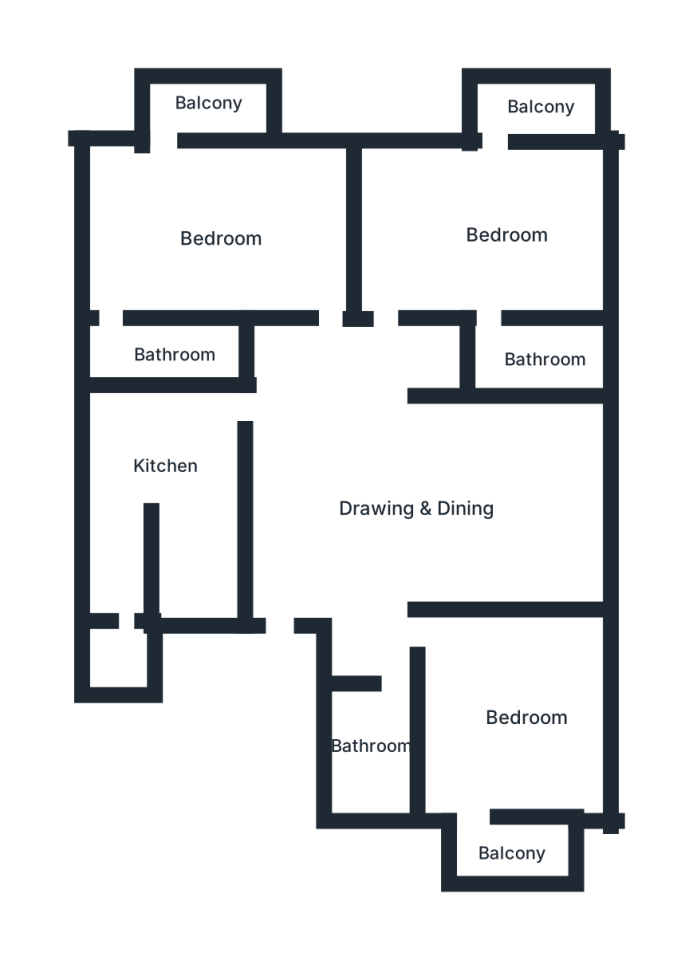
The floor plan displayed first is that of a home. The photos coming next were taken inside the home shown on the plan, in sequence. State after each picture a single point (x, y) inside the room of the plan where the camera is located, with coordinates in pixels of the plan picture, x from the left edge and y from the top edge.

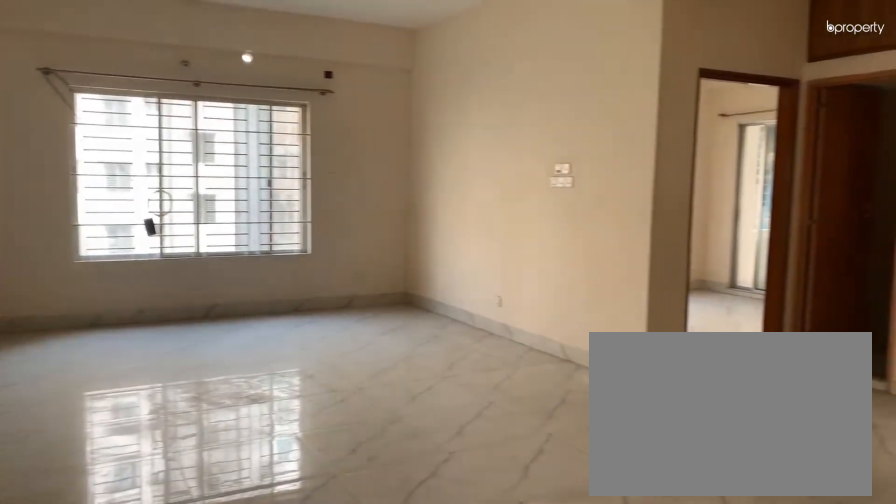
(415, 498)
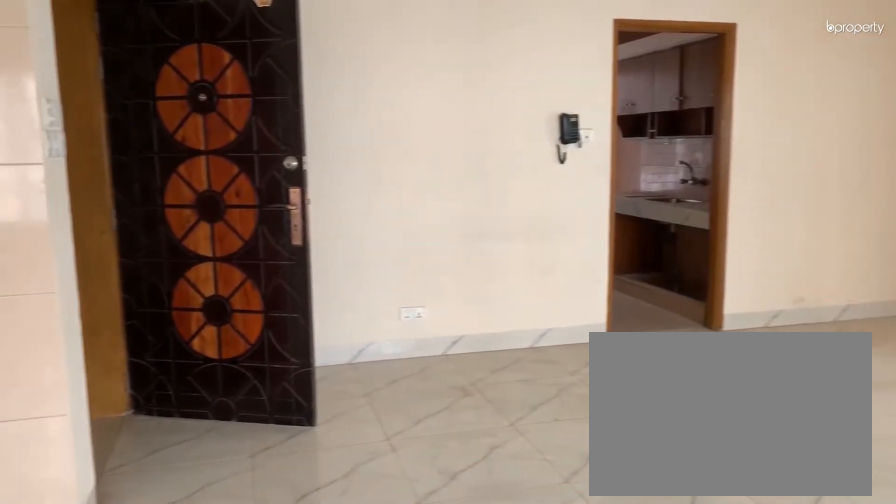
(420, 499)
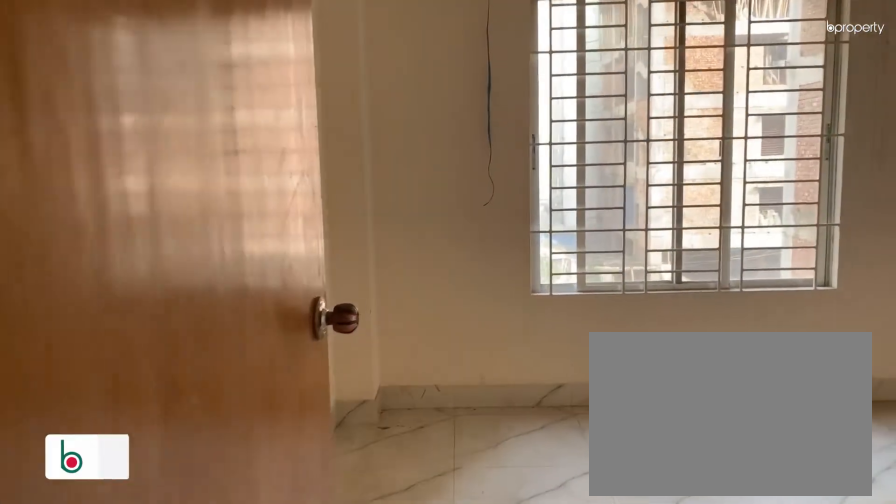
(512, 730)
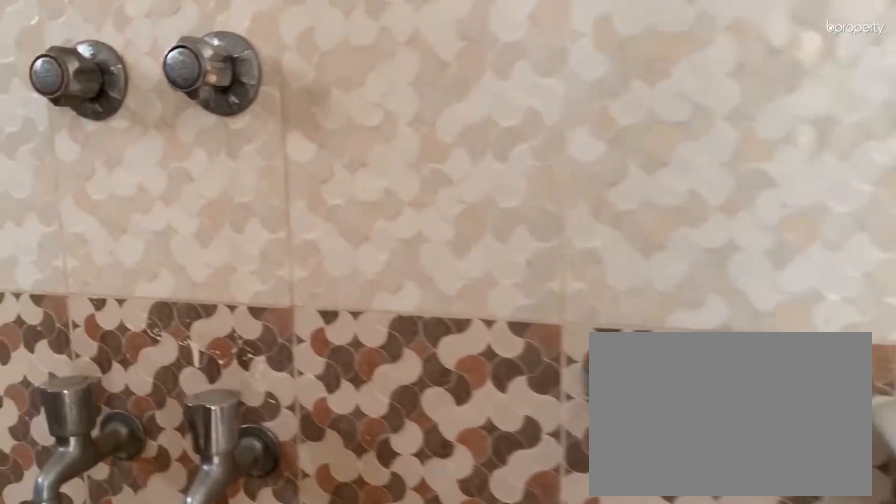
(542, 358)
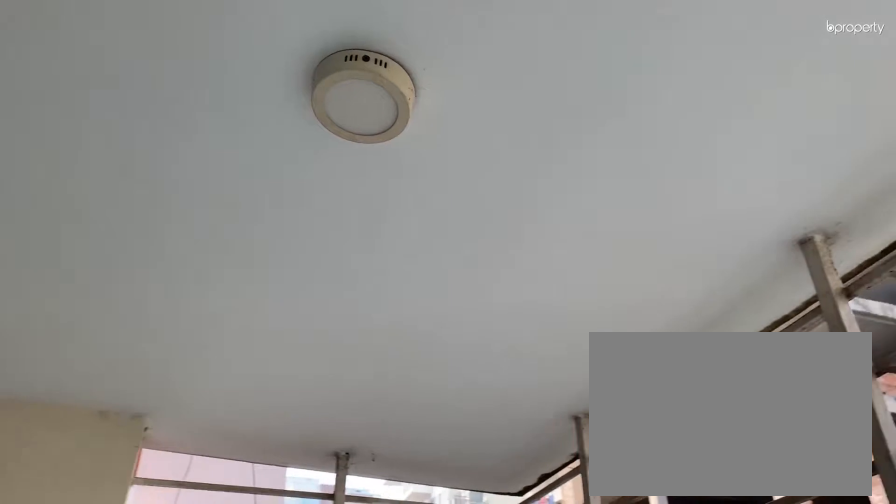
(532, 114)
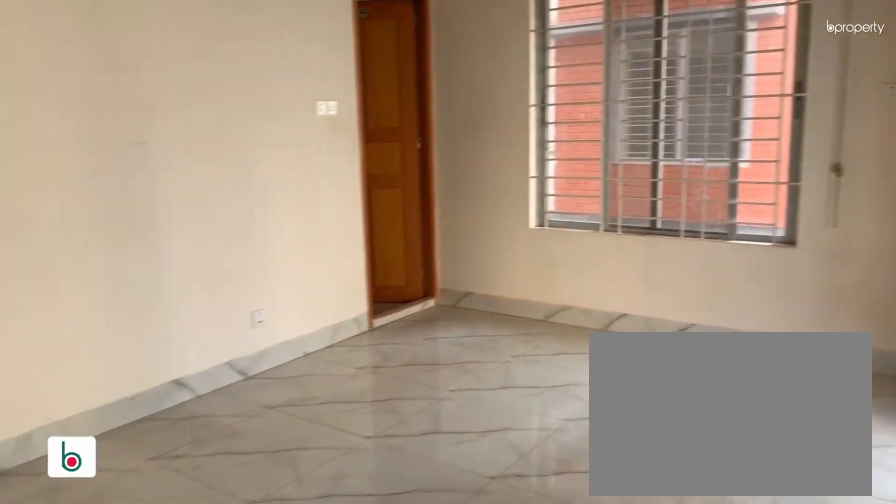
(220, 218)
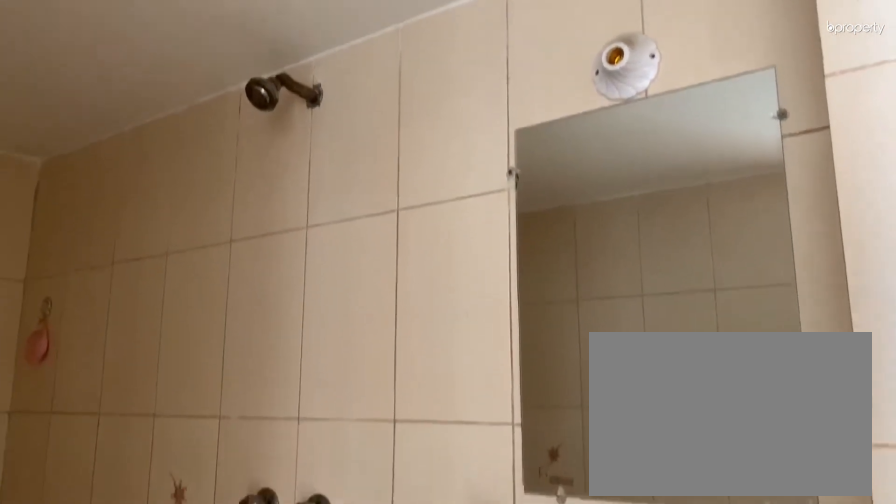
(191, 358)
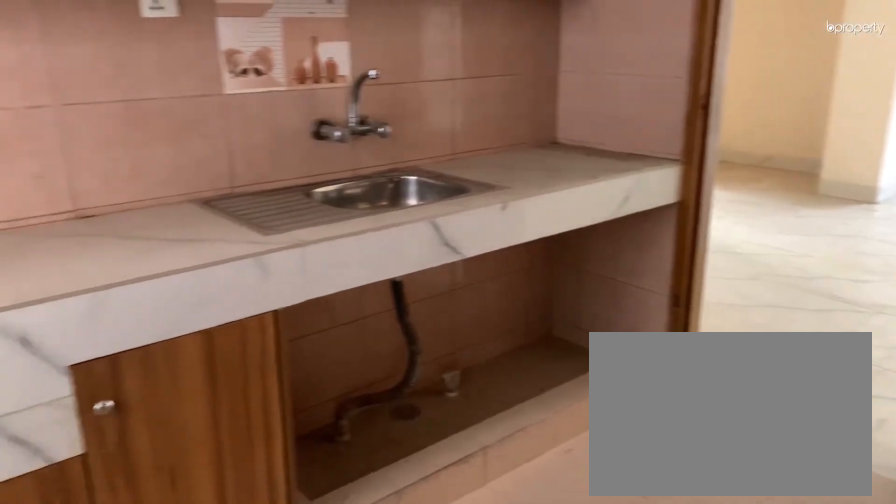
(150, 448)
